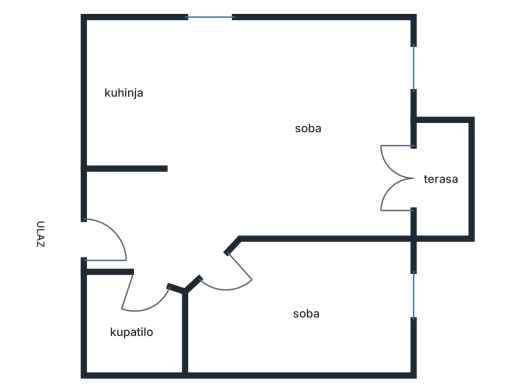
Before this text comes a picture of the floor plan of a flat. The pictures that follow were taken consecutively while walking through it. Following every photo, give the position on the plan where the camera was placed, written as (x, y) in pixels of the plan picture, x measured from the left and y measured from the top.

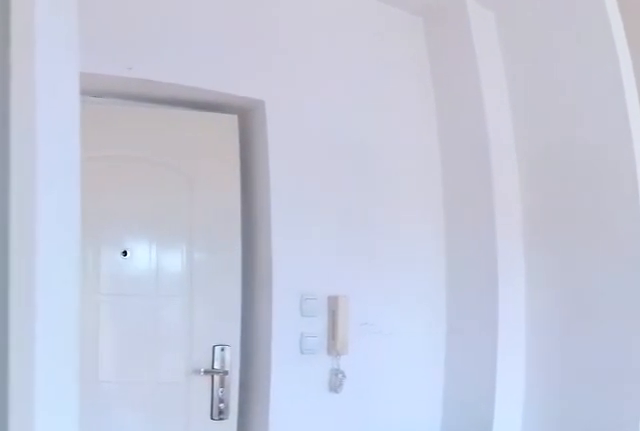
(171, 259)
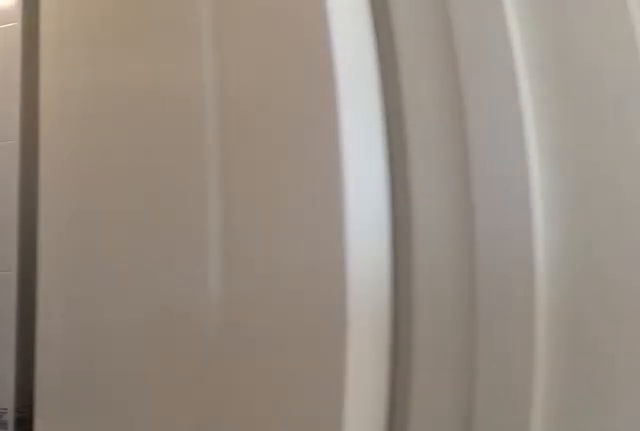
(160, 260)
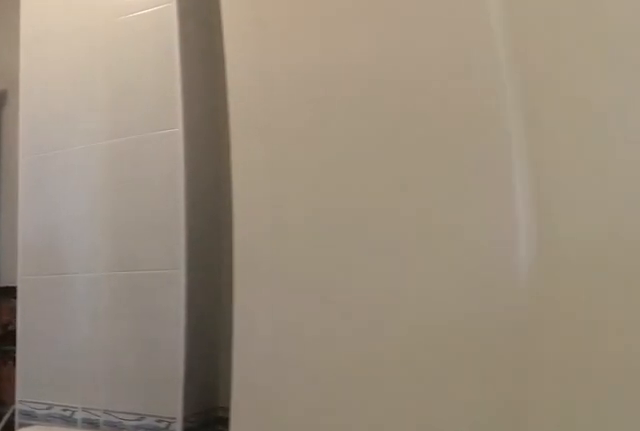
(160, 262)
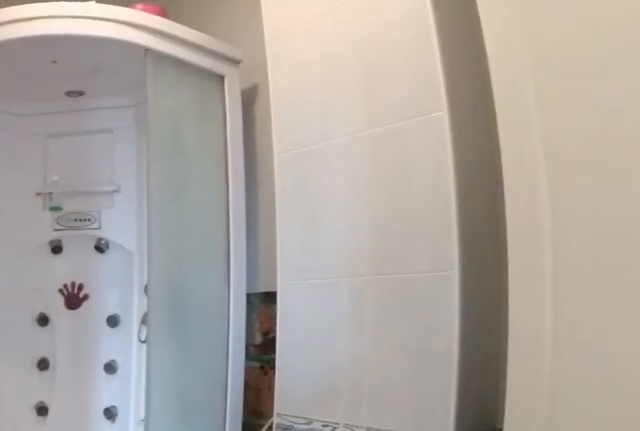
(163, 266)
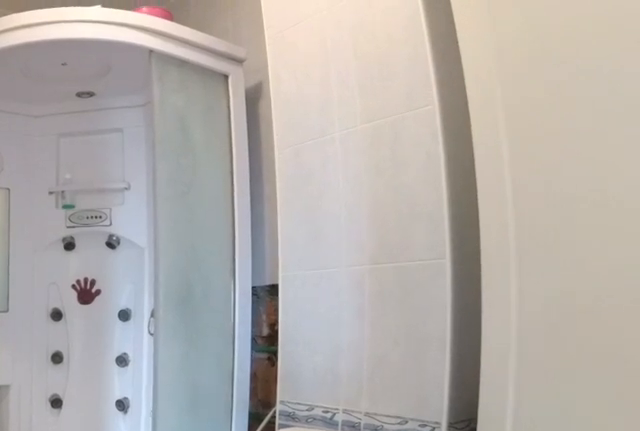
(163, 266)
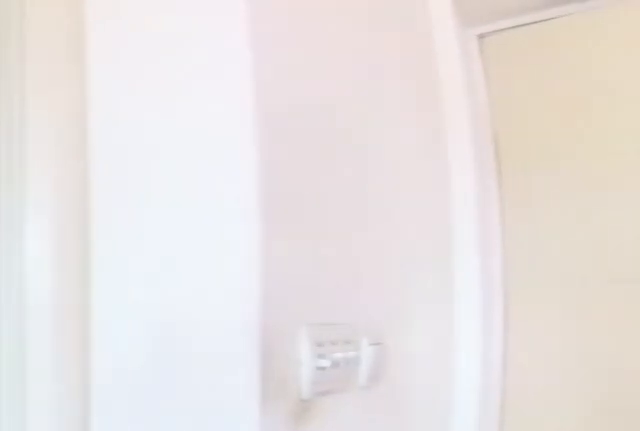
(166, 233)
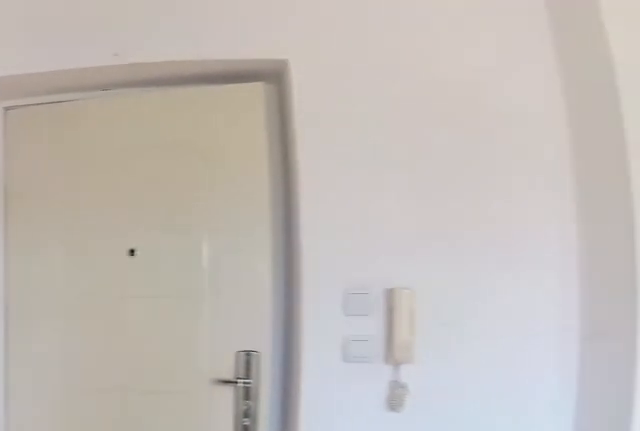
(175, 231)
